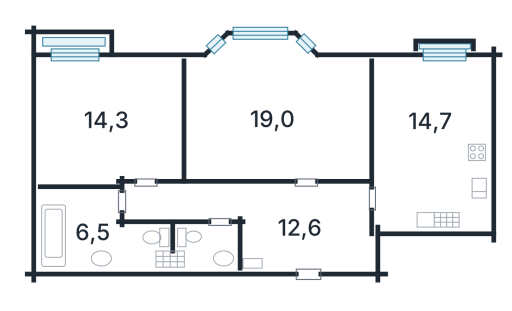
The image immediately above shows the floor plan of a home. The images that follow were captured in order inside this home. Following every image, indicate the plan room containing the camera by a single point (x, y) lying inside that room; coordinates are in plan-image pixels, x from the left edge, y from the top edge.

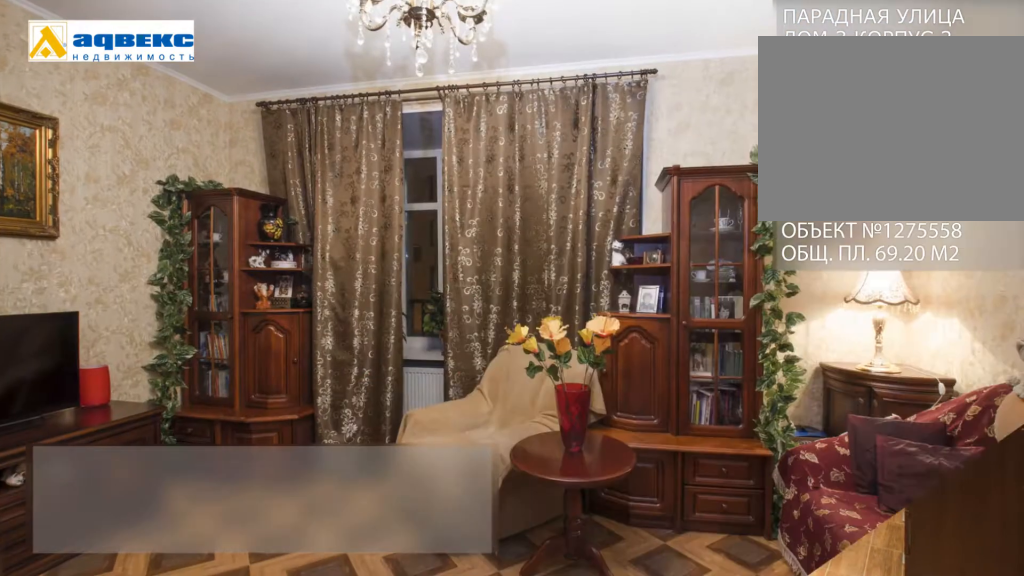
(271, 115)
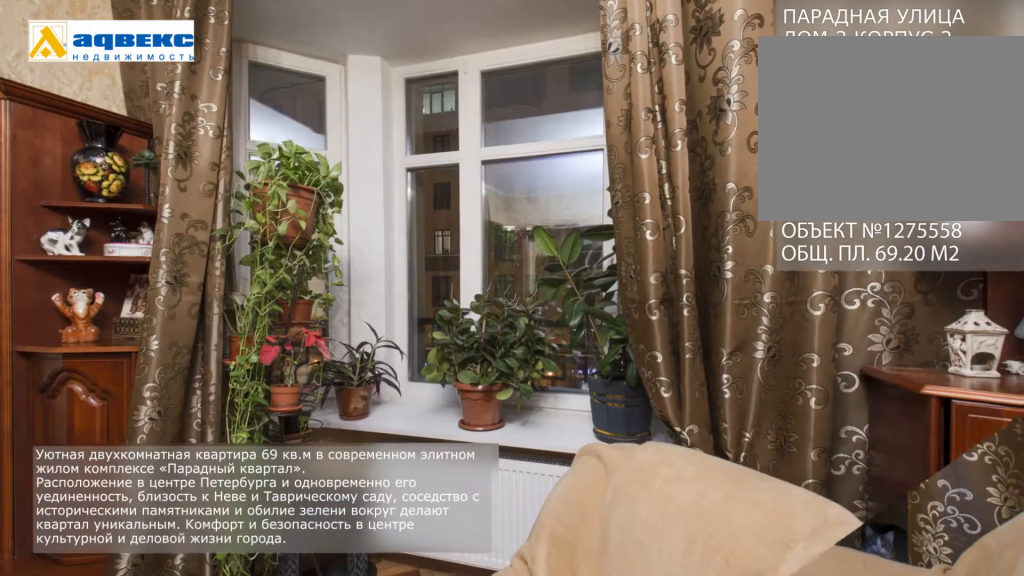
(271, 115)
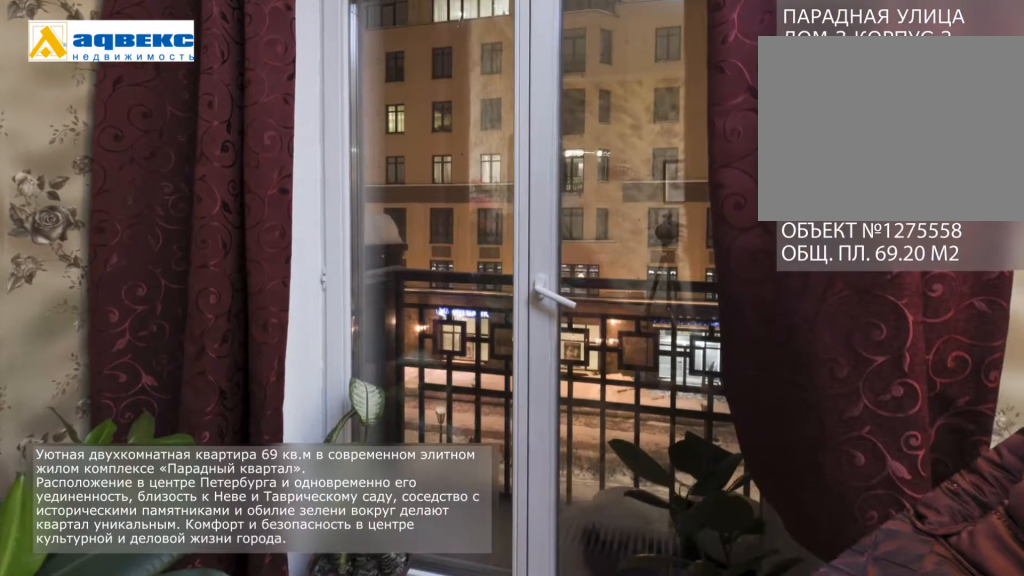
(104, 122)
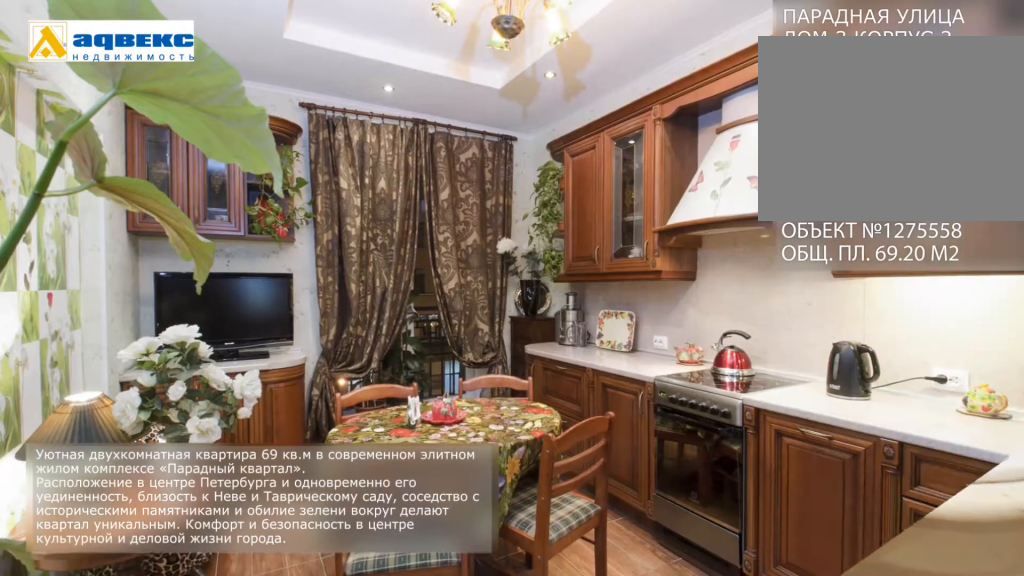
(432, 129)
